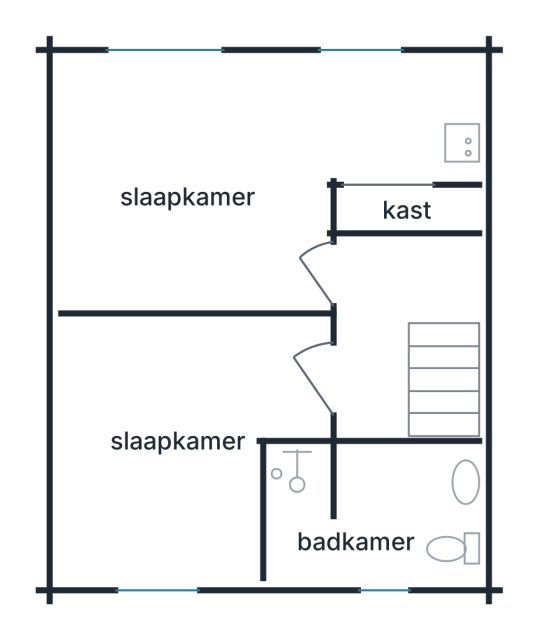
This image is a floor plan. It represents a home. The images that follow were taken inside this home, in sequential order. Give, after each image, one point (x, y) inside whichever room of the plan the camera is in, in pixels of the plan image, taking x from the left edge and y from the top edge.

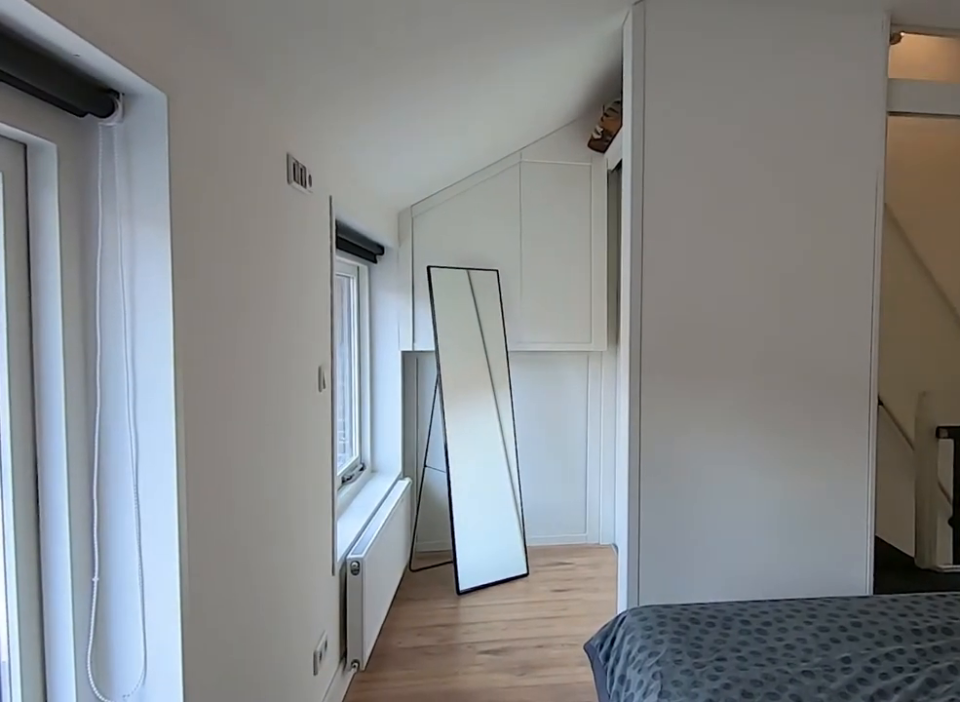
(236, 173)
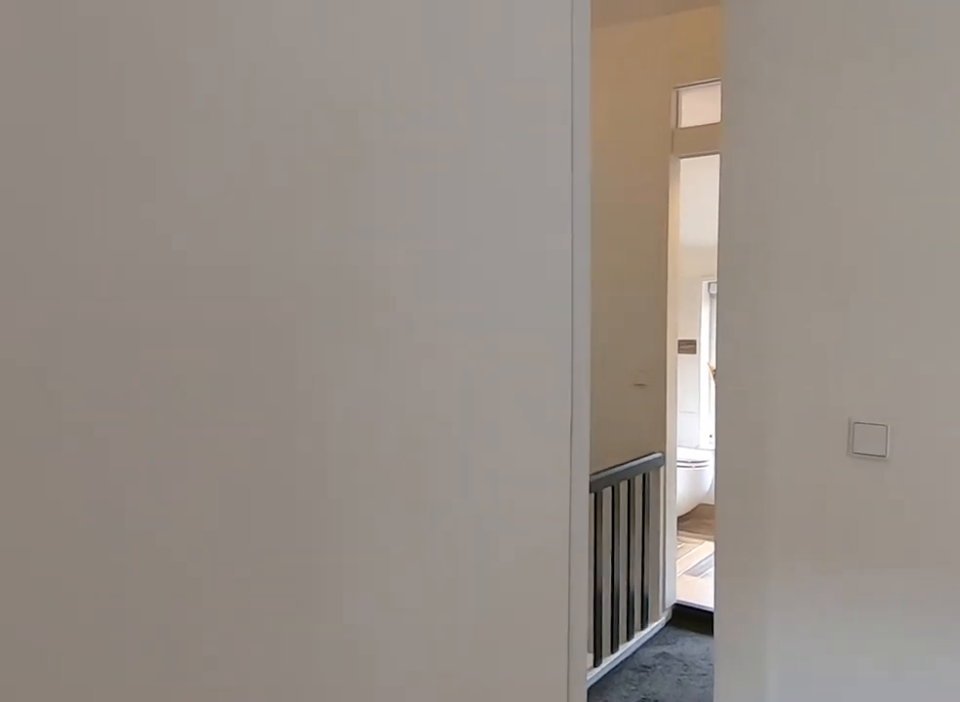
(236, 173)
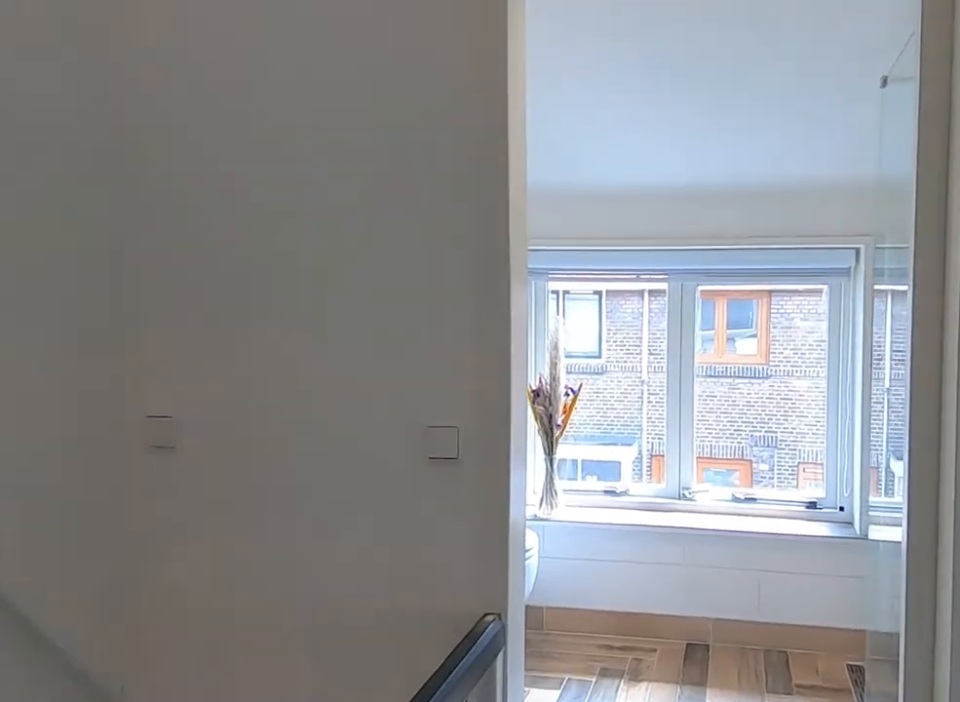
(393, 321)
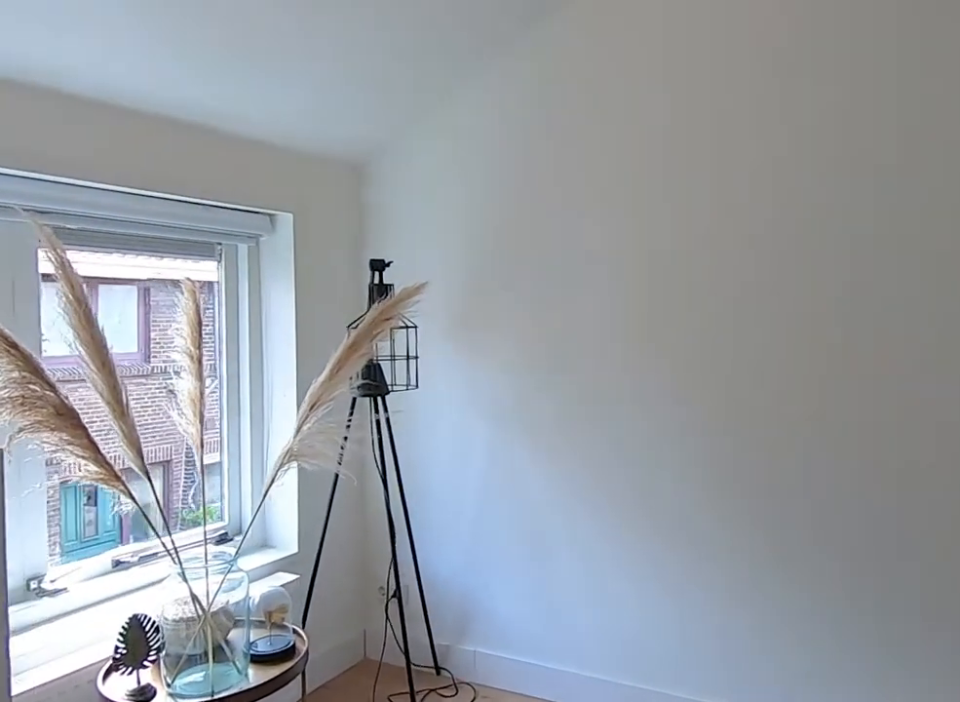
(64, 396)
